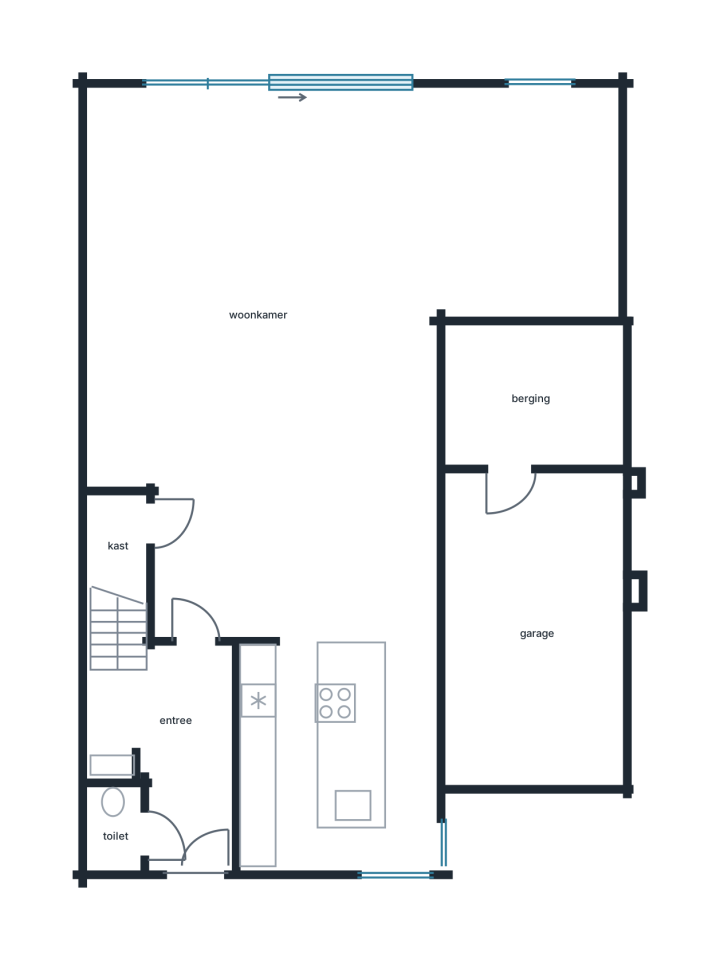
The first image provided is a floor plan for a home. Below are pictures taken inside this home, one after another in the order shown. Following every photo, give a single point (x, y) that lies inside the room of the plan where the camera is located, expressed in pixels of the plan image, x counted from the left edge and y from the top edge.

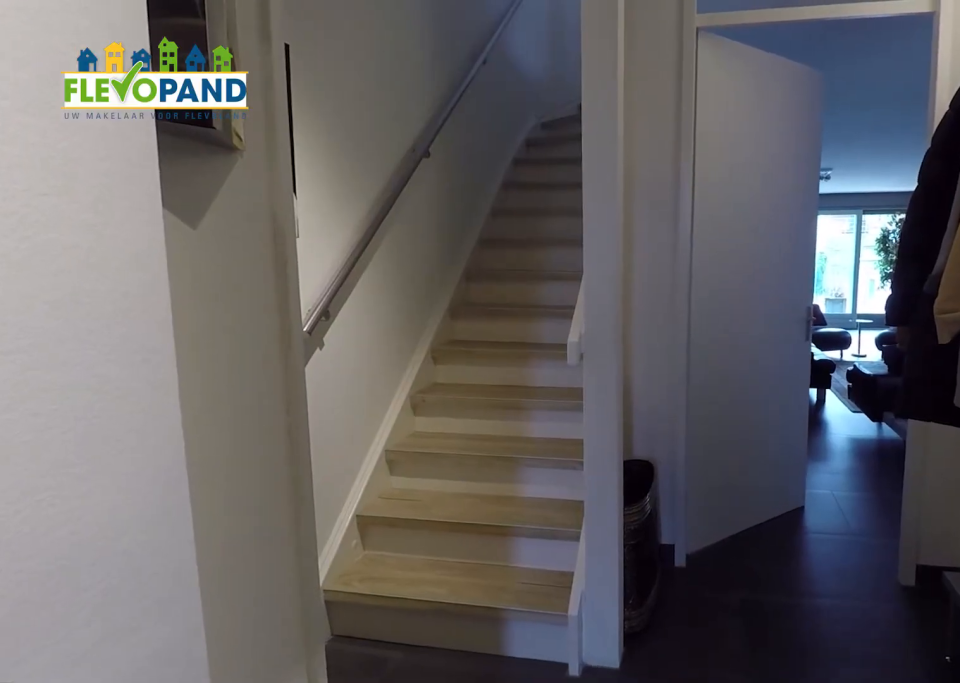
(177, 746)
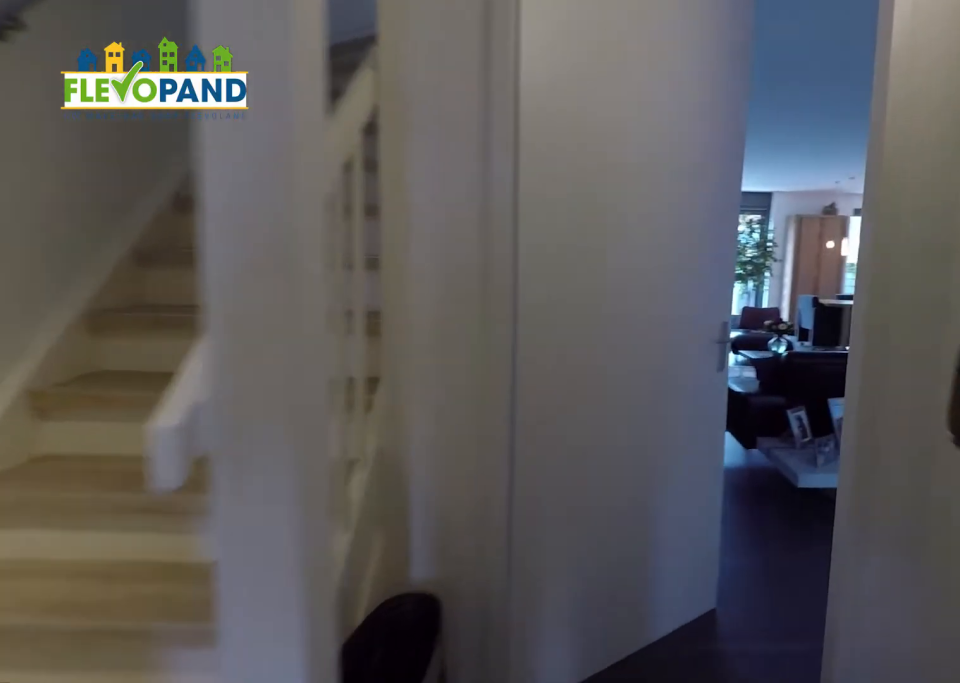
(177, 746)
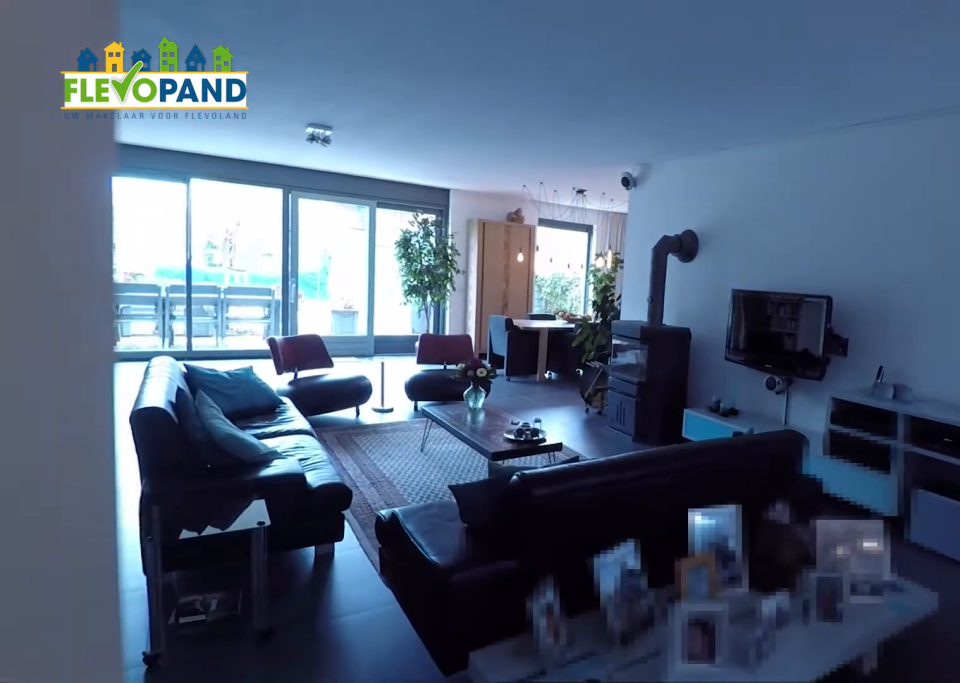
(318, 291)
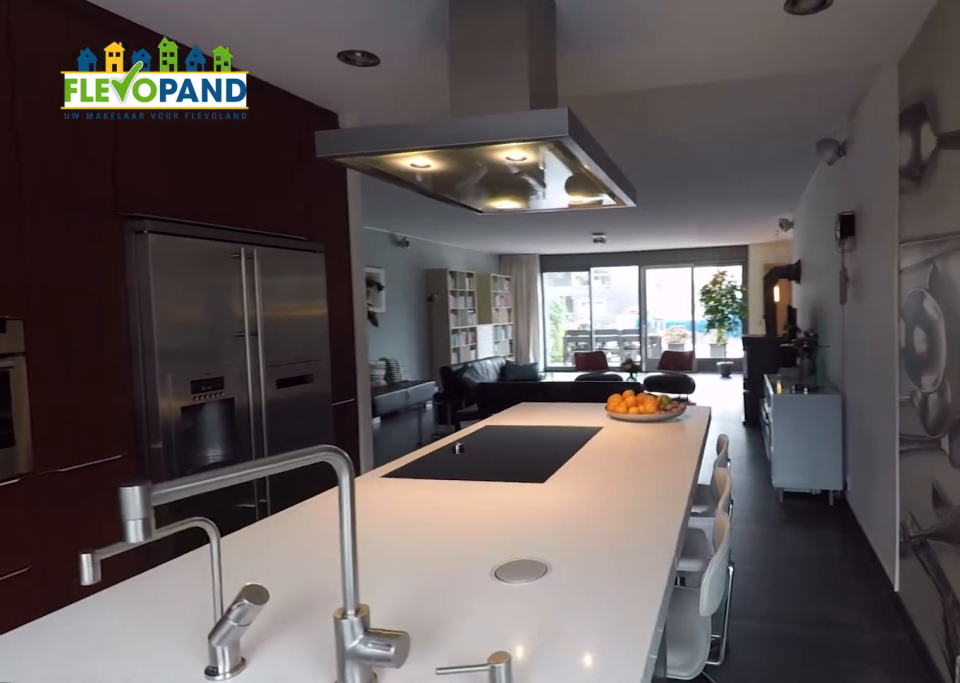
(337, 754)
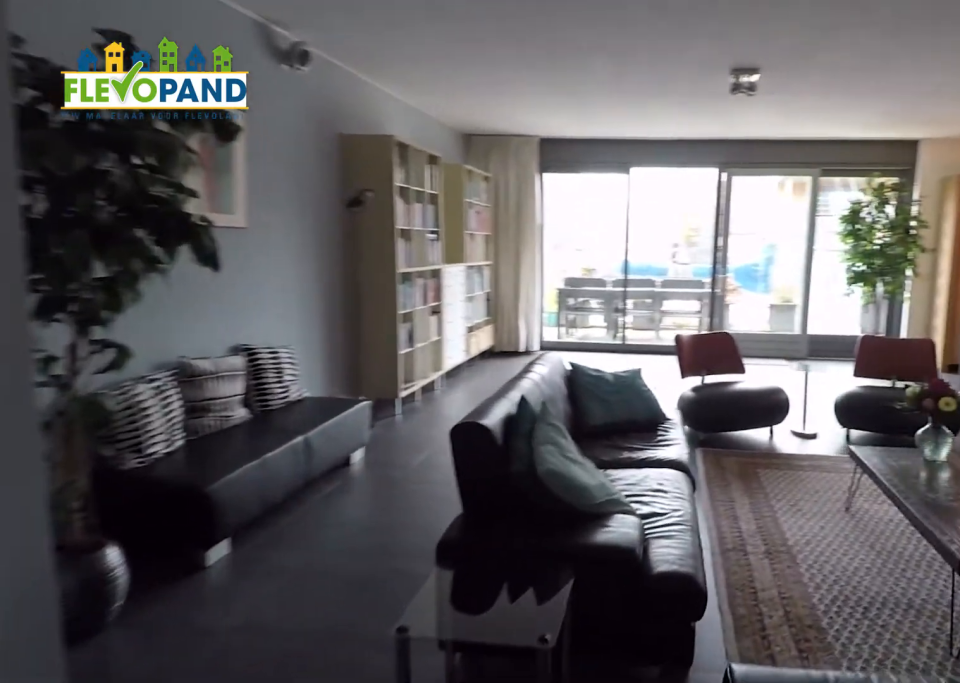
(318, 291)
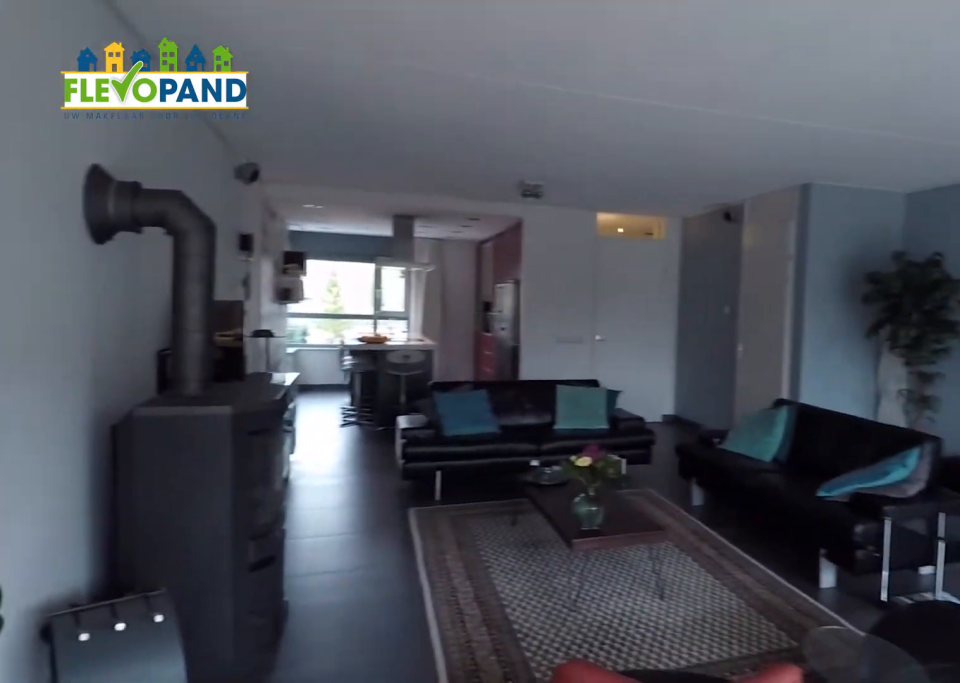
(318, 291)
